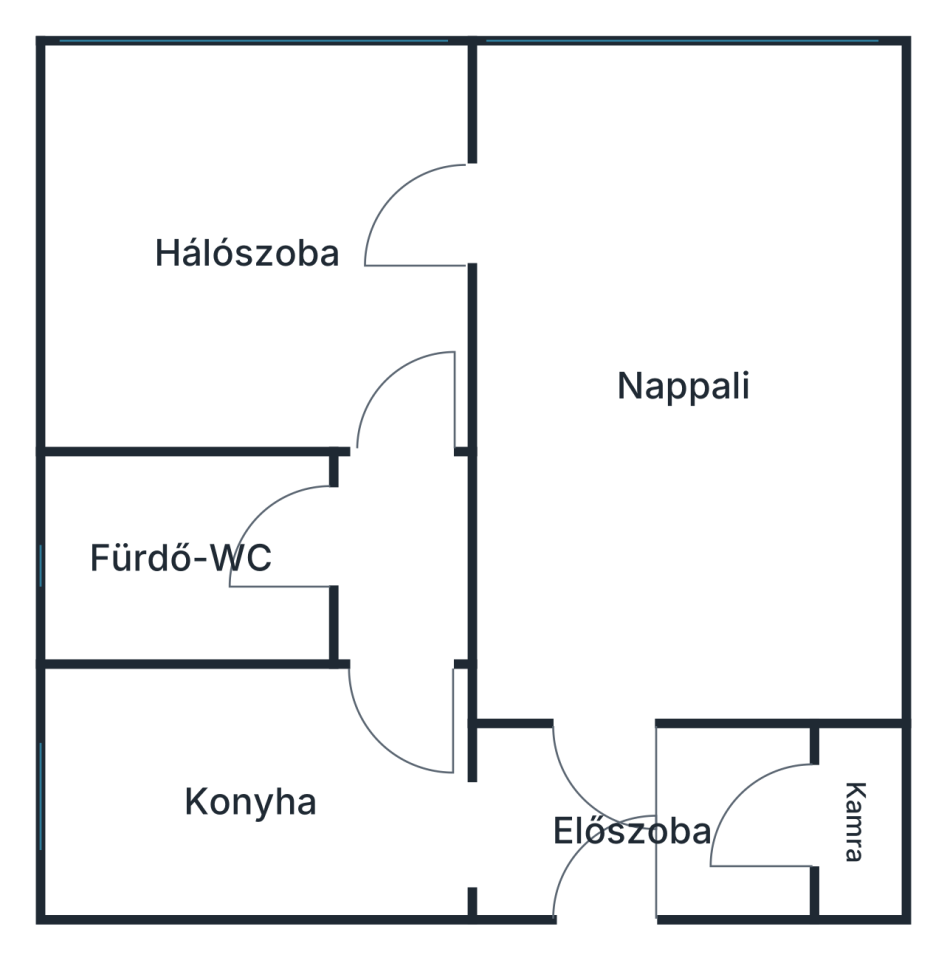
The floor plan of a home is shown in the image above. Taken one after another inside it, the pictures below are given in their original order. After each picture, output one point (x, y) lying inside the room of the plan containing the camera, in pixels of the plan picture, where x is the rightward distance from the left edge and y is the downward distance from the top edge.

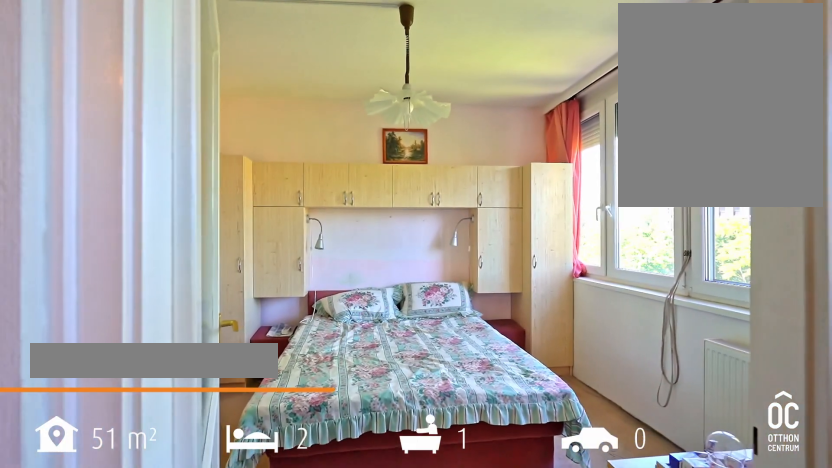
(259, 246)
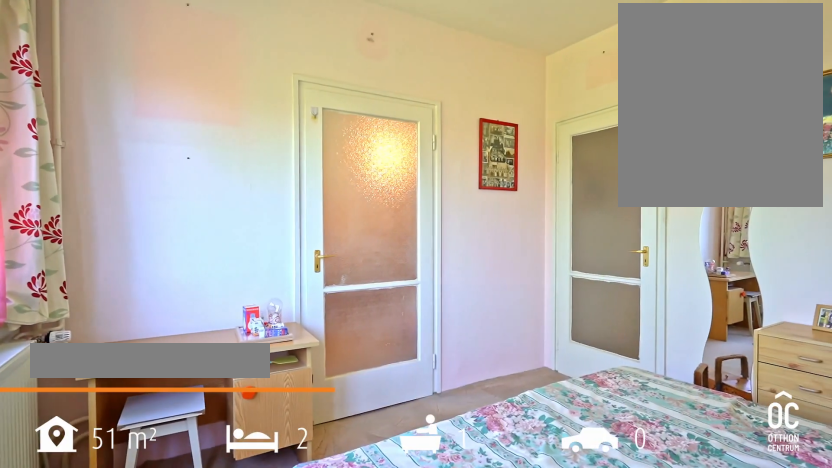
(259, 246)
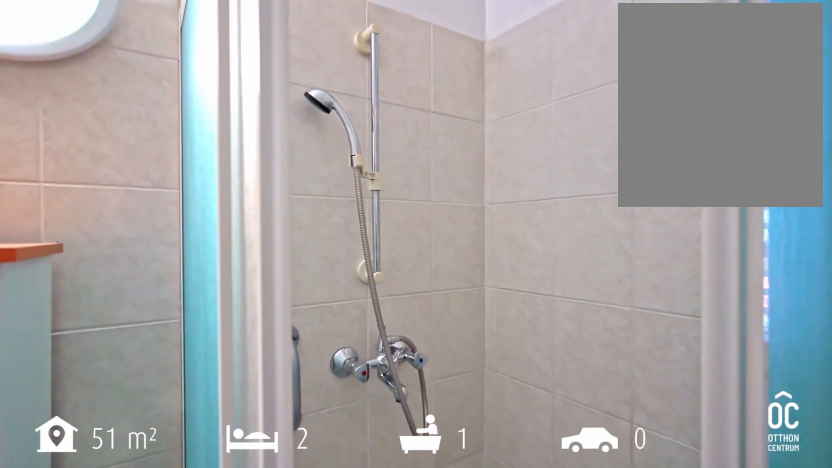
(185, 558)
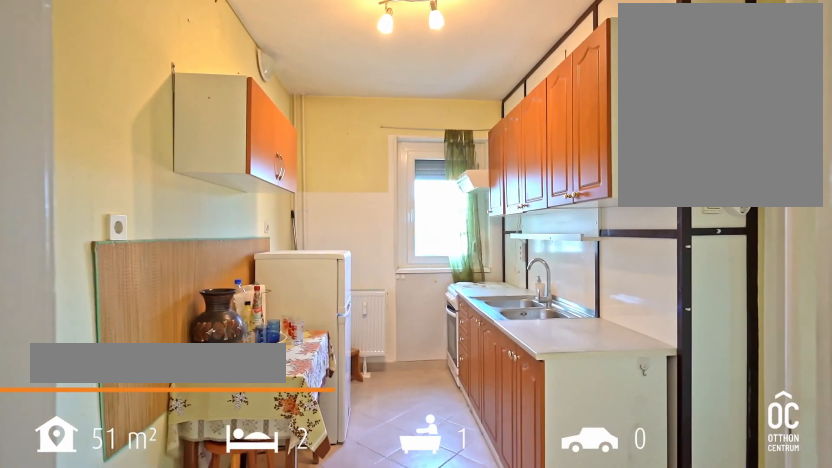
(255, 795)
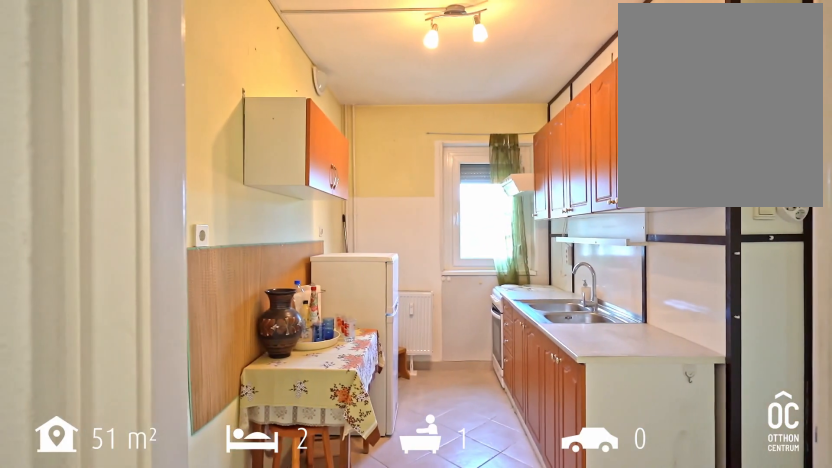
(256, 795)
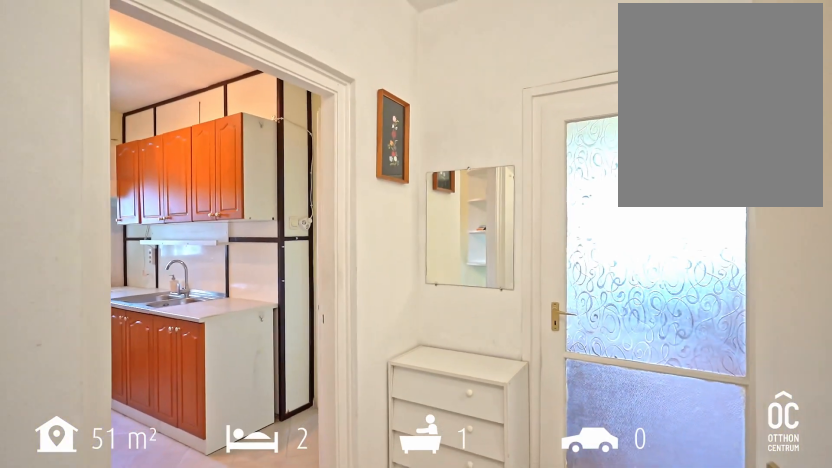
(645, 821)
